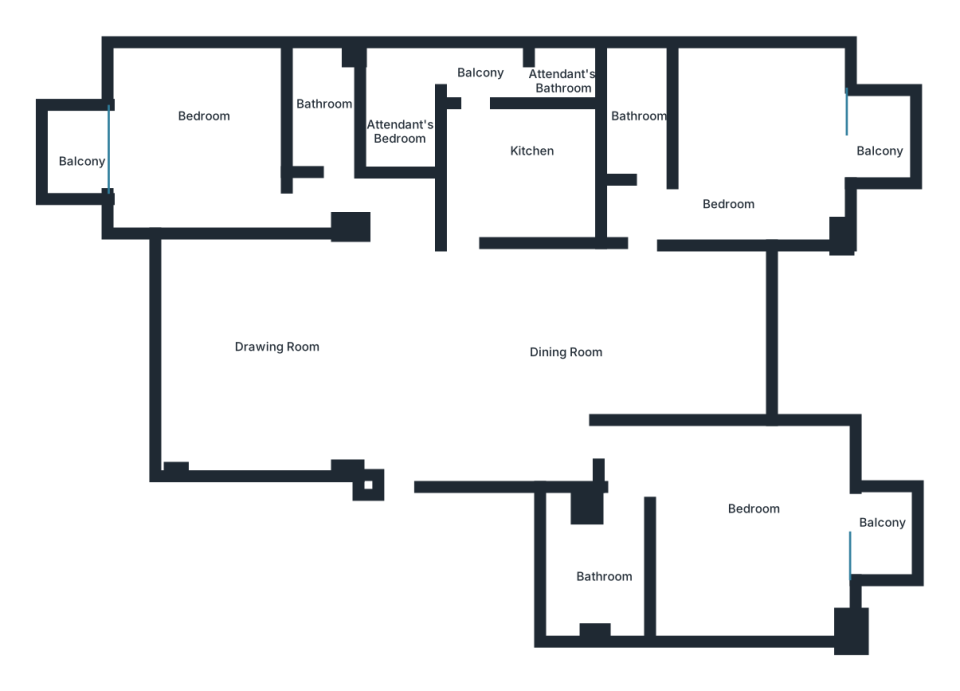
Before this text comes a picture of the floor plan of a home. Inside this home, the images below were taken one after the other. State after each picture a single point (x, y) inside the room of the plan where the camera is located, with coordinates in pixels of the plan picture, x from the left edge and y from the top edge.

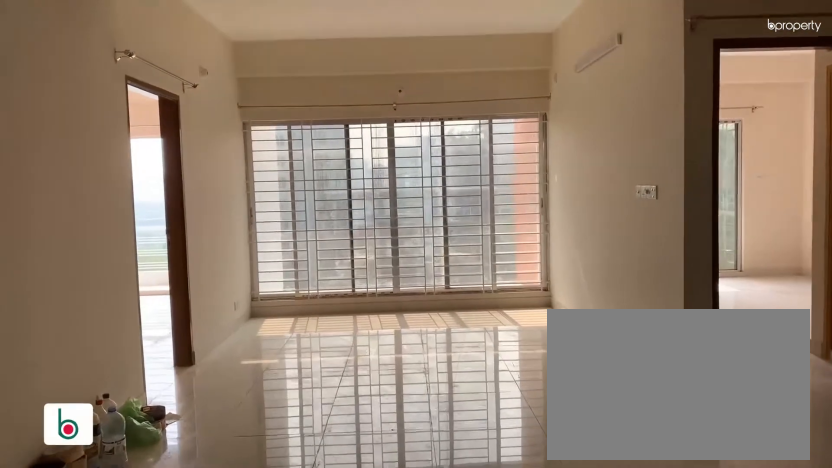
(598, 338)
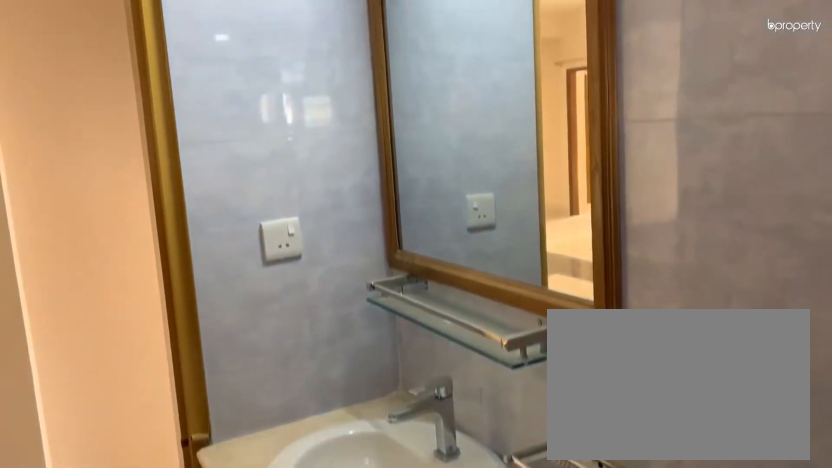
(323, 118)
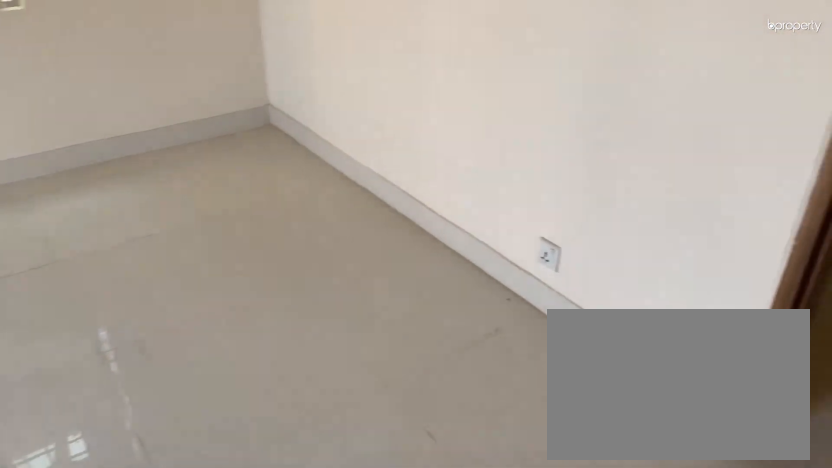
(205, 141)
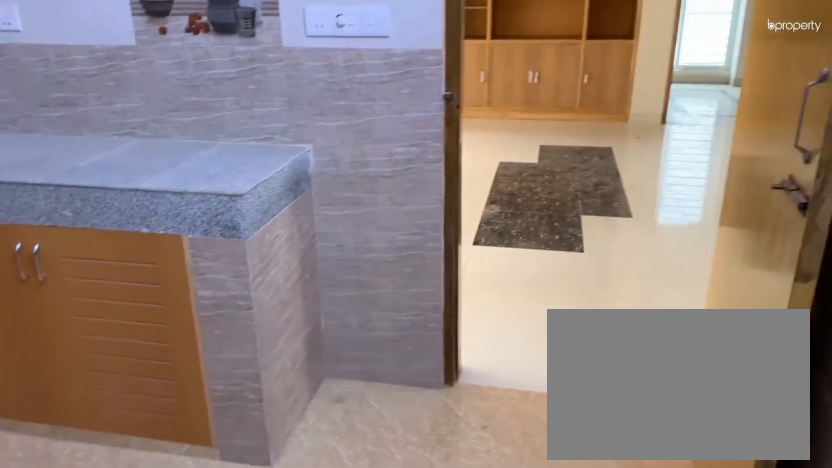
(502, 175)
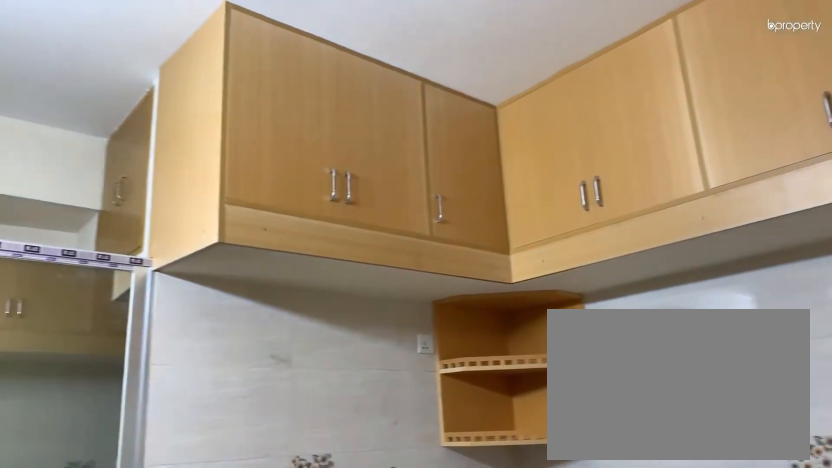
(502, 175)
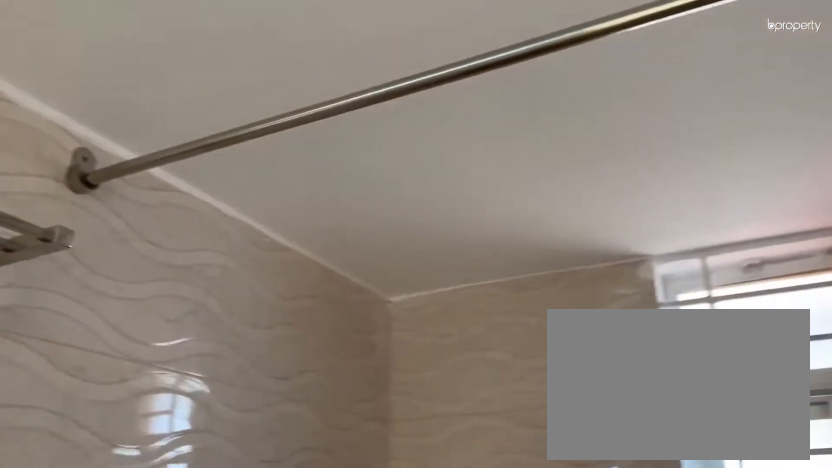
(639, 126)
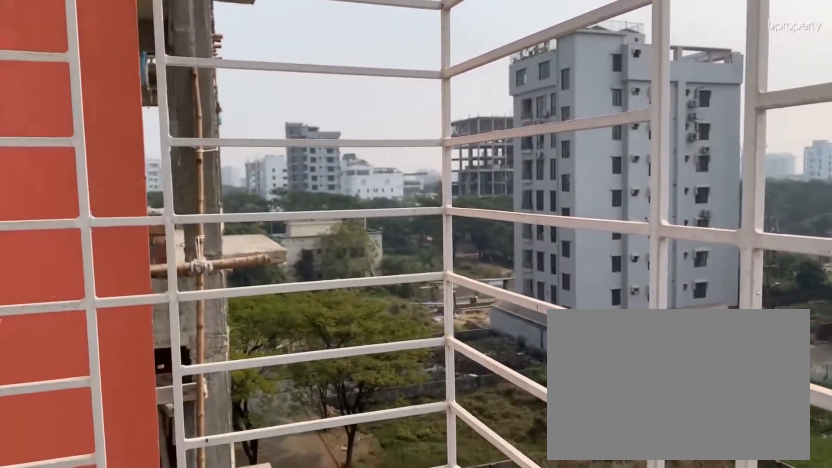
(880, 152)
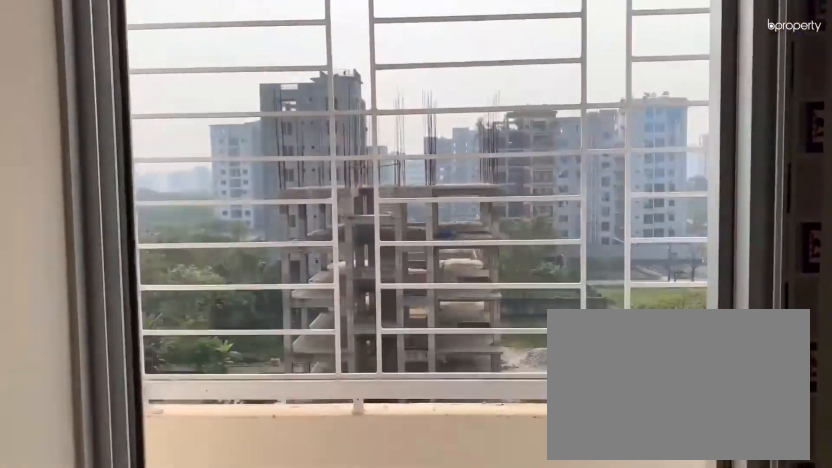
(882, 532)
